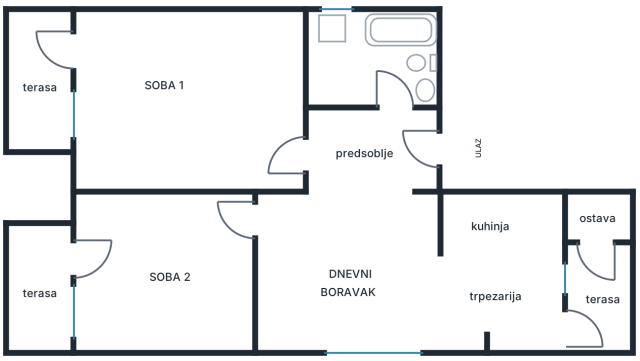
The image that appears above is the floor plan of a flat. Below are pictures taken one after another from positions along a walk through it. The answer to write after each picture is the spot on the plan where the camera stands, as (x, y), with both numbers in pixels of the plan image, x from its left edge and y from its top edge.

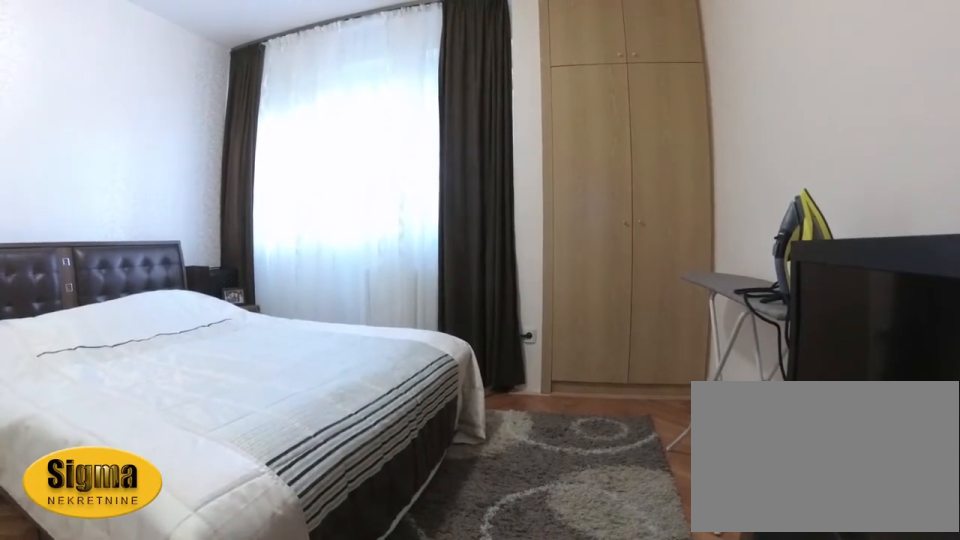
(238, 235)
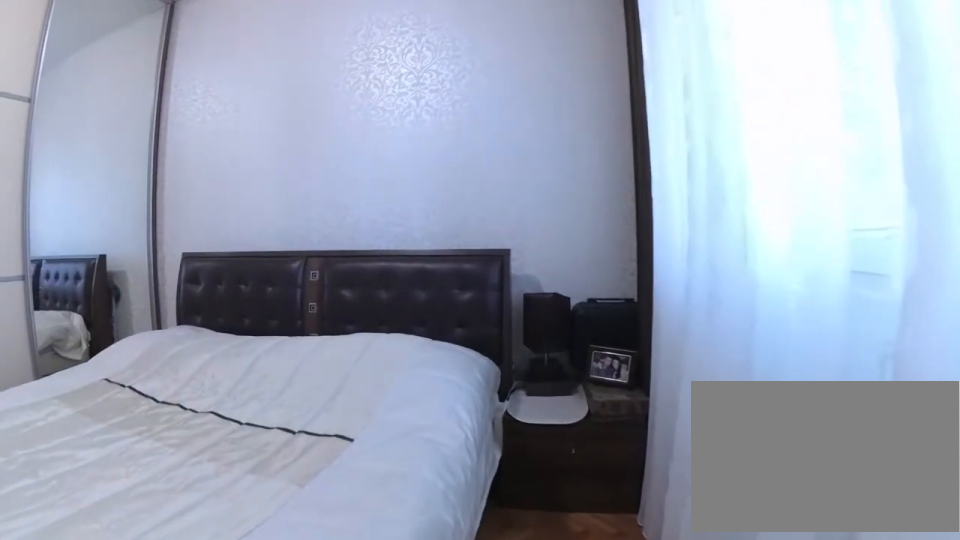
(104, 264)
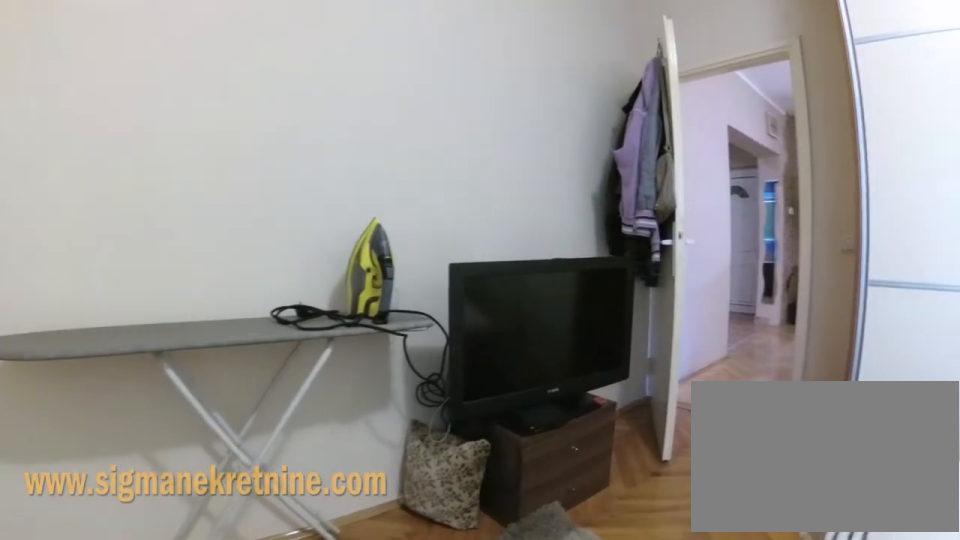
(131, 278)
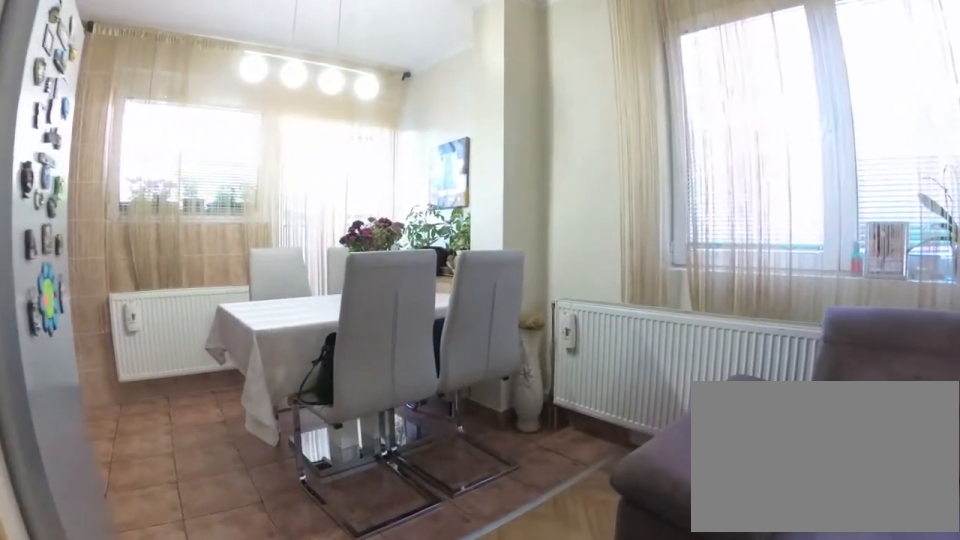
(358, 262)
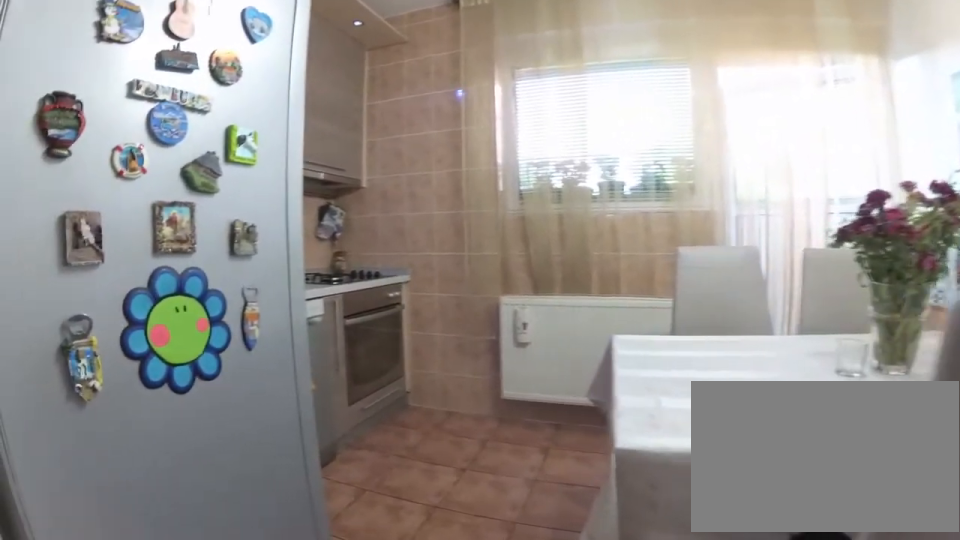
(412, 301)
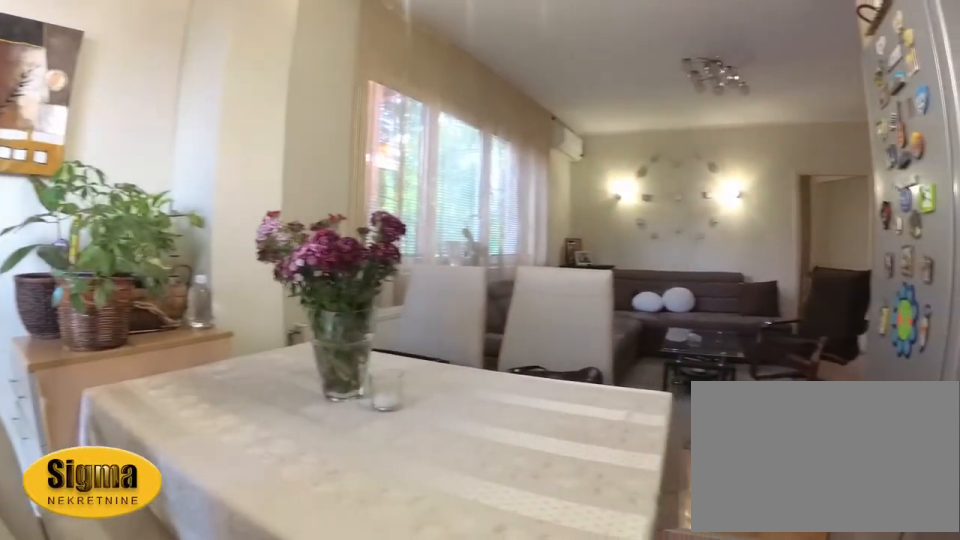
(539, 279)
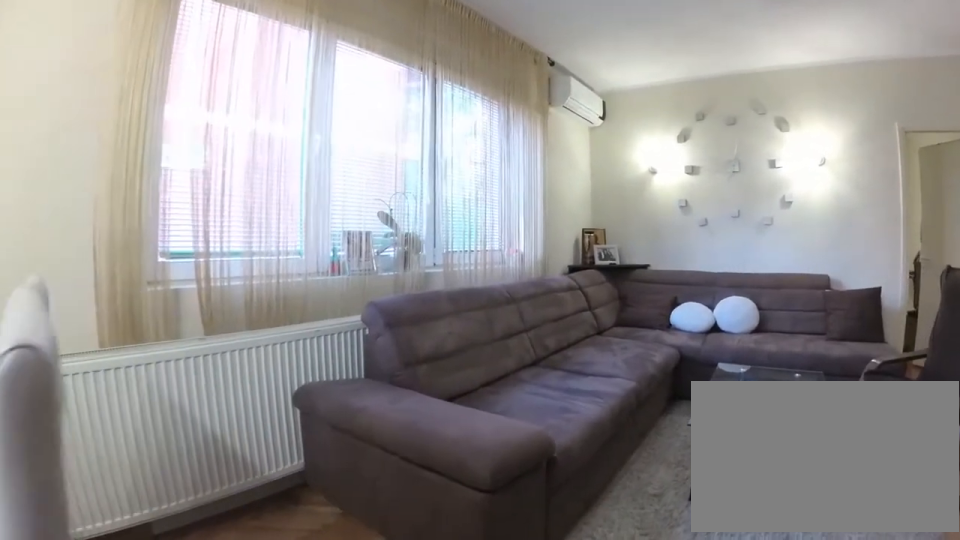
(470, 279)
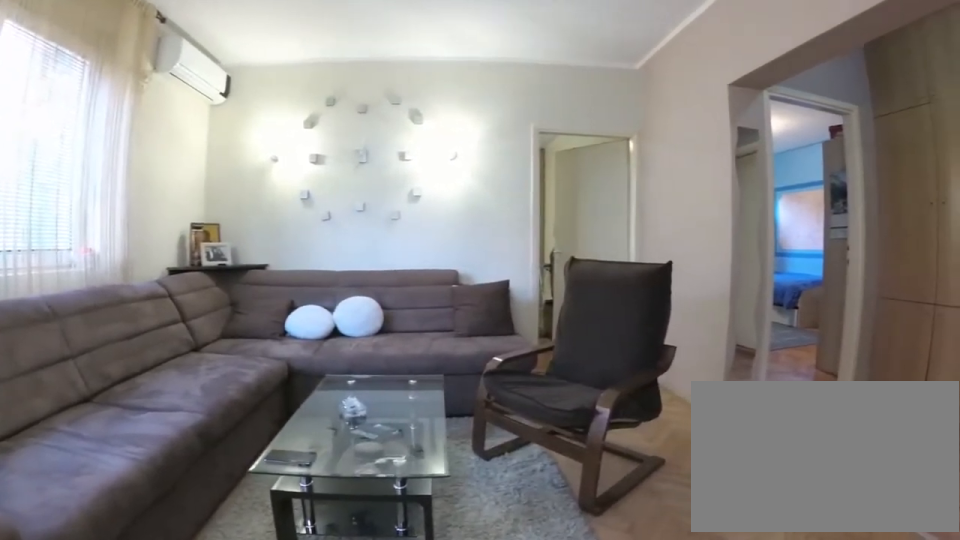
(438, 280)
